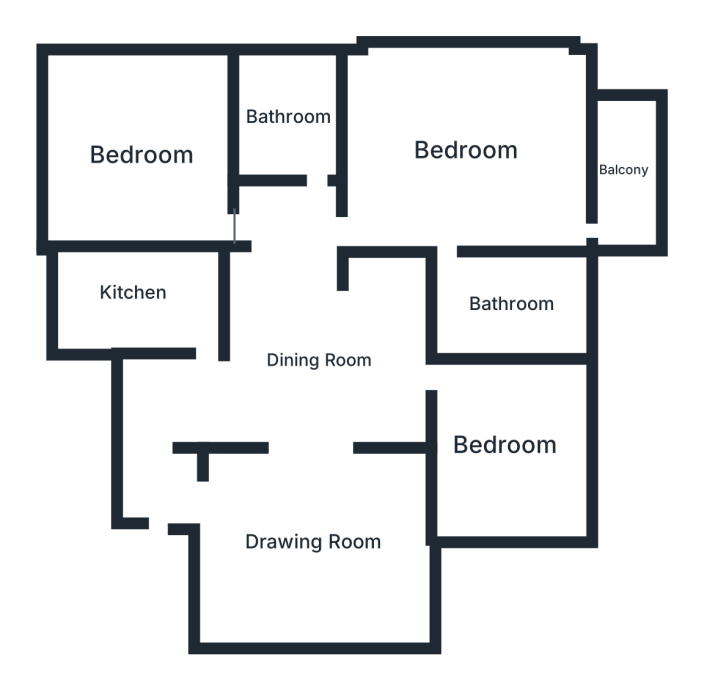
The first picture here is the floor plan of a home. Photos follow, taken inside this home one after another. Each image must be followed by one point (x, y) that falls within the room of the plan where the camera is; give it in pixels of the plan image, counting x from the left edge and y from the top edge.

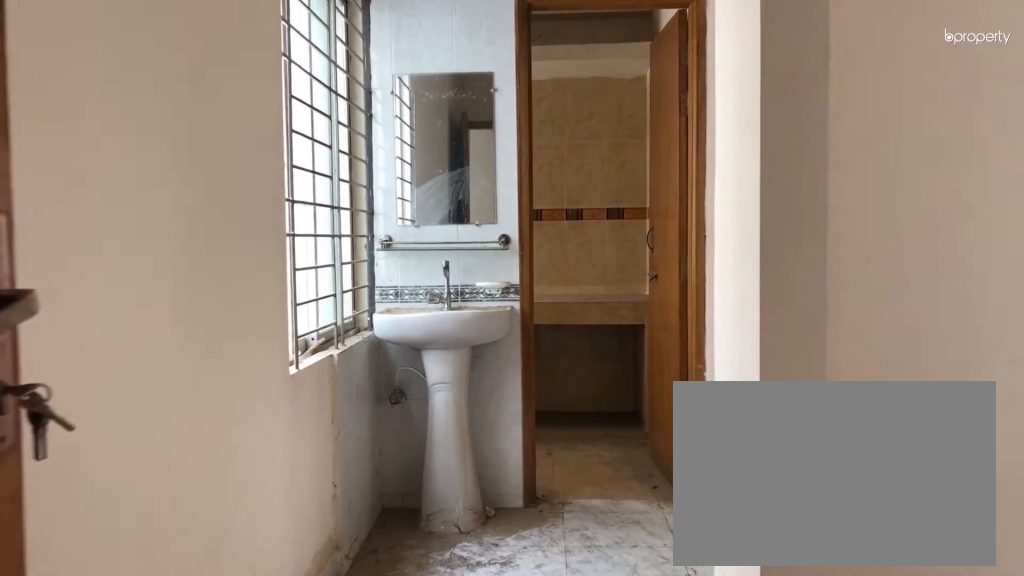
(162, 424)
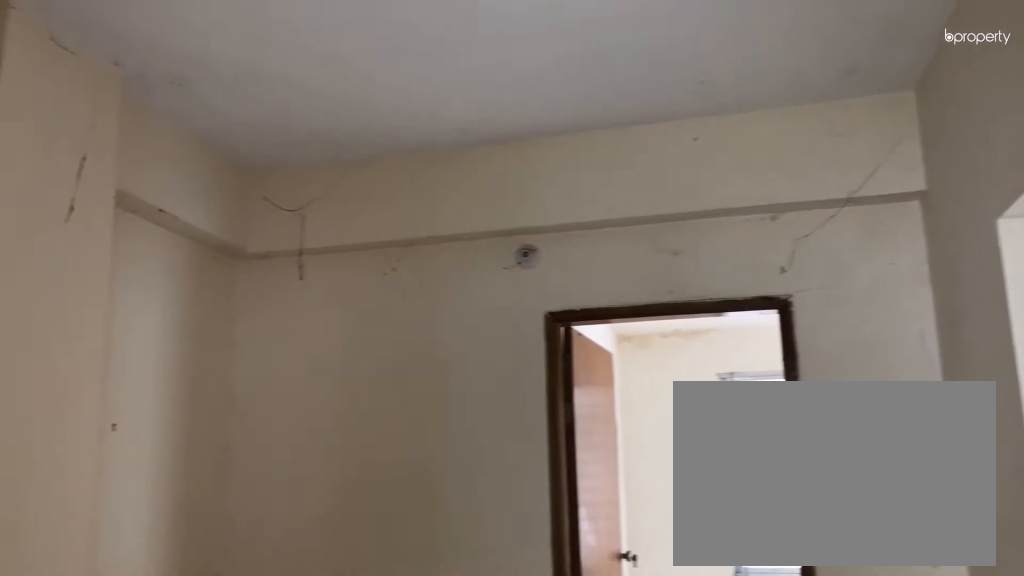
(319, 361)
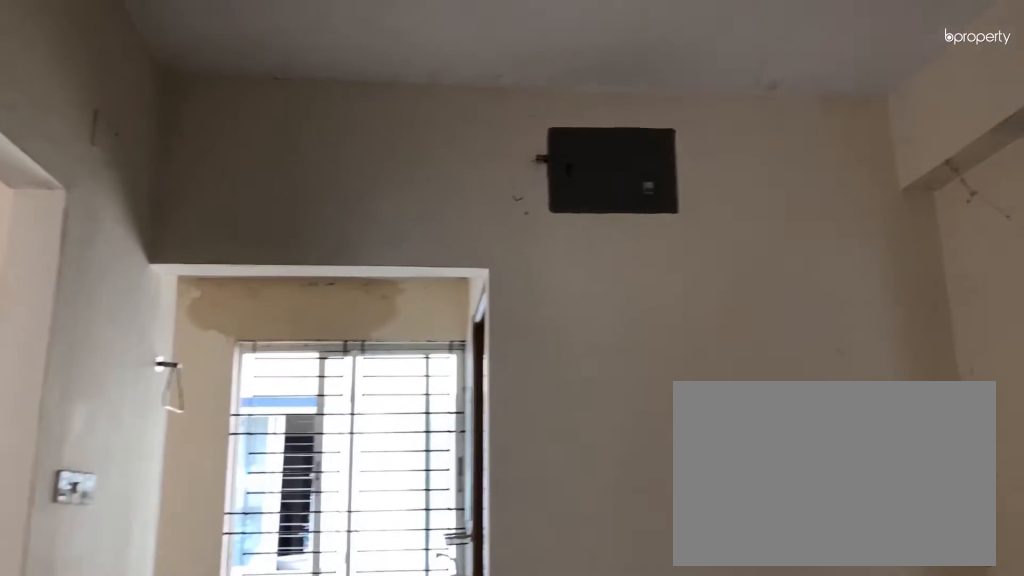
(319, 361)
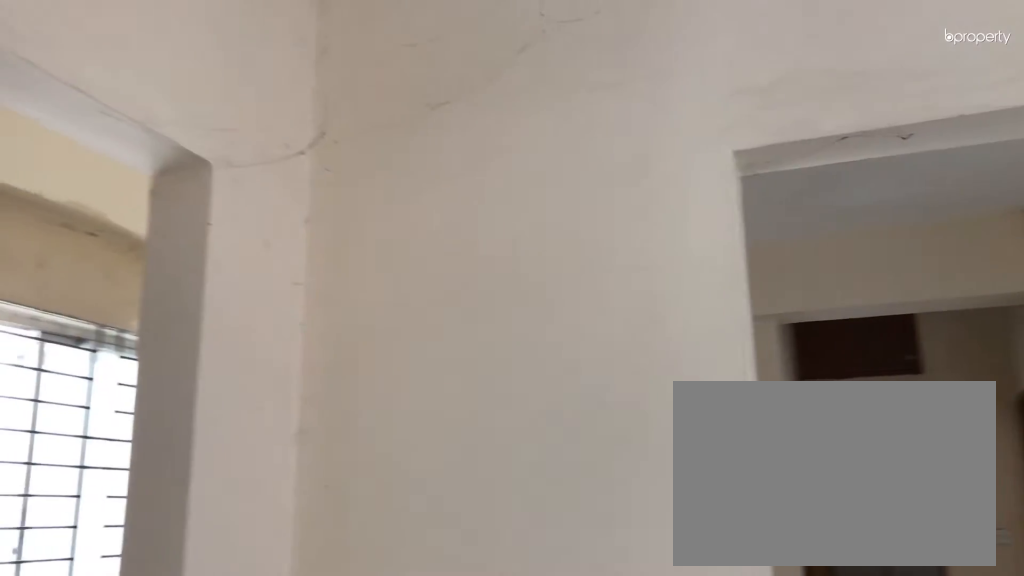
(325, 554)
